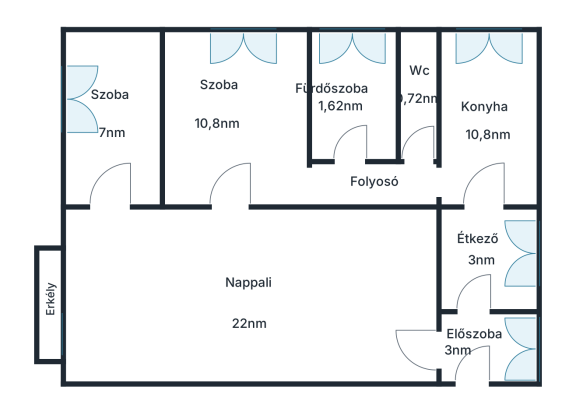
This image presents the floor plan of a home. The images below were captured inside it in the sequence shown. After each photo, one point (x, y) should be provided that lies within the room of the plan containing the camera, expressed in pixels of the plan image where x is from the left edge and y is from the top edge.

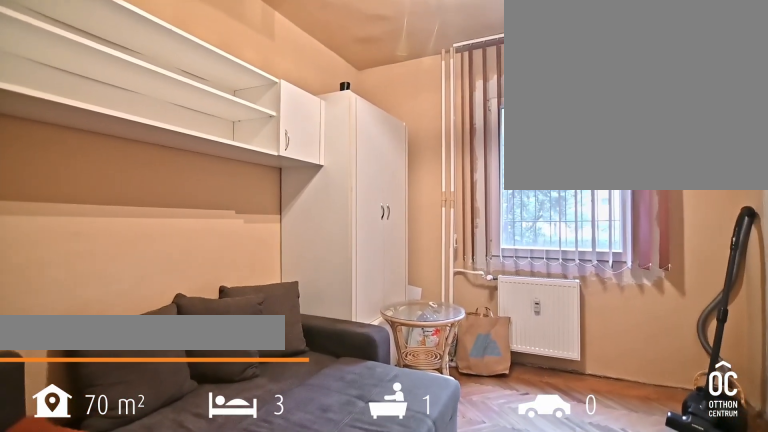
(237, 120)
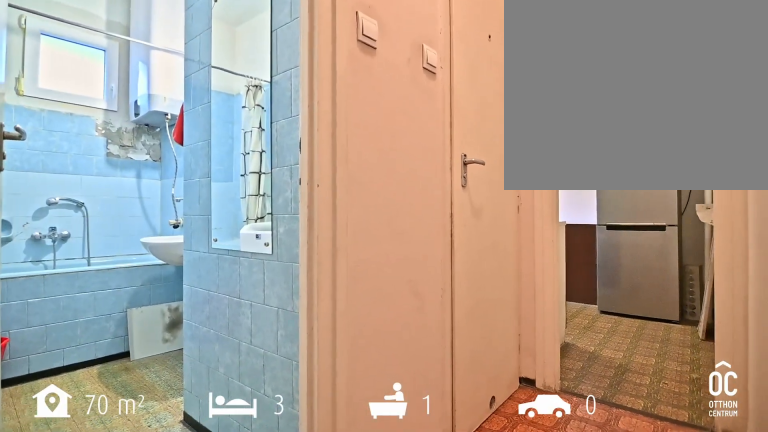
(369, 184)
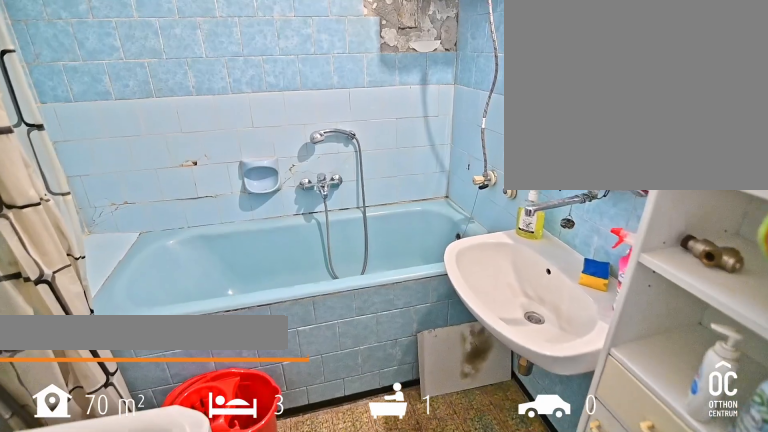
(351, 102)
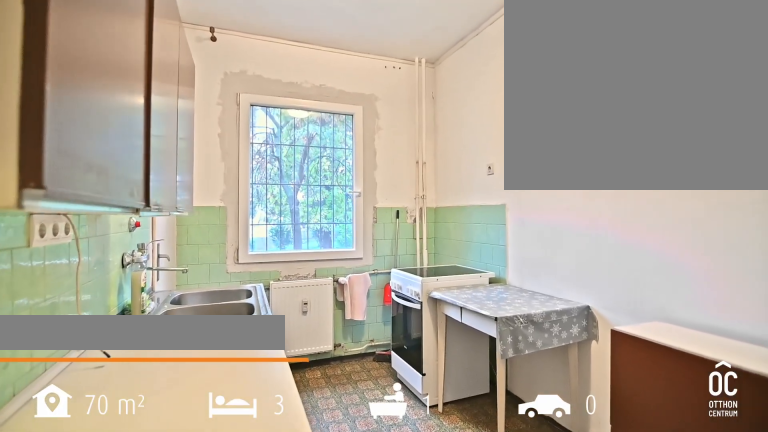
(486, 118)
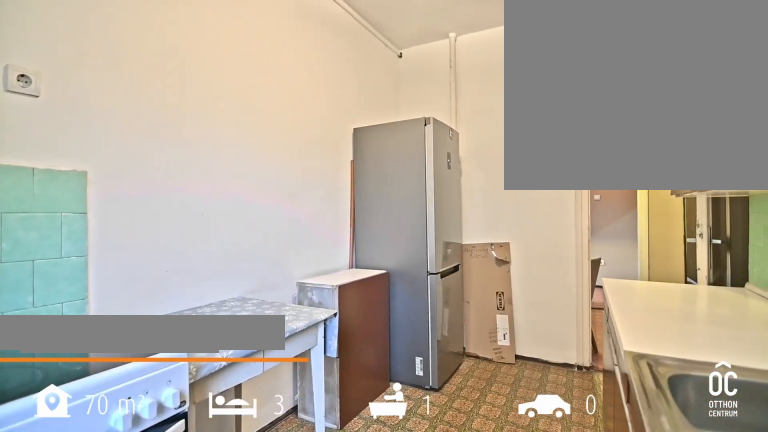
(486, 118)
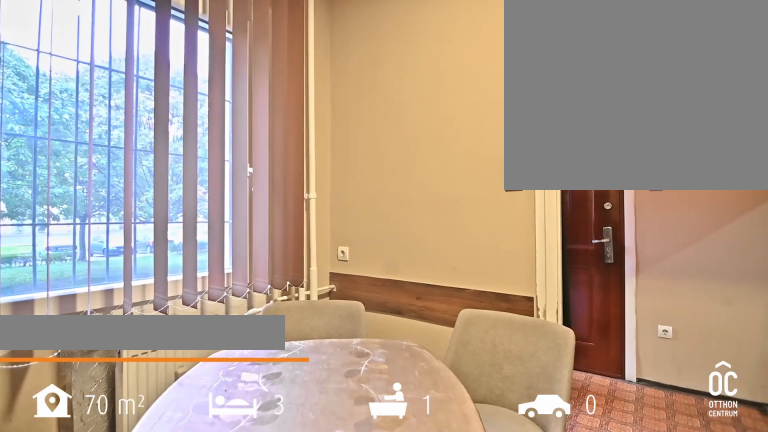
(488, 257)
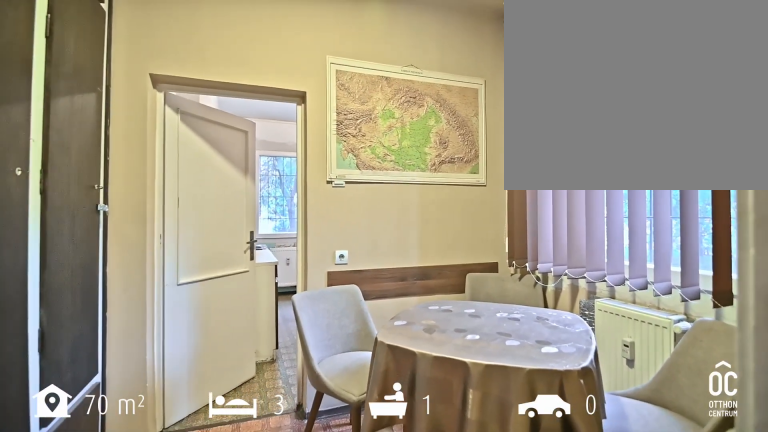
(488, 257)
